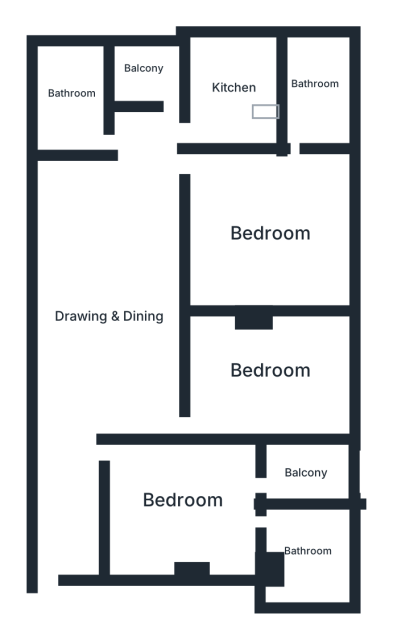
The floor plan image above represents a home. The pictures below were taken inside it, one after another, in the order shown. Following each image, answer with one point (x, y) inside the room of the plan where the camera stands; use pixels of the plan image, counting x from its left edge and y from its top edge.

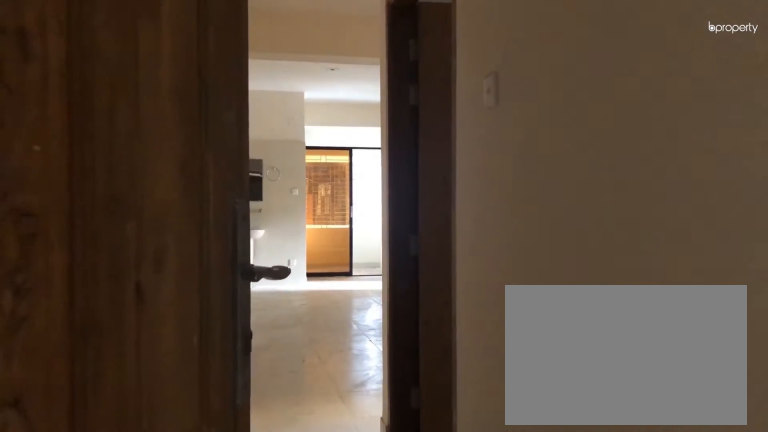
(54, 485)
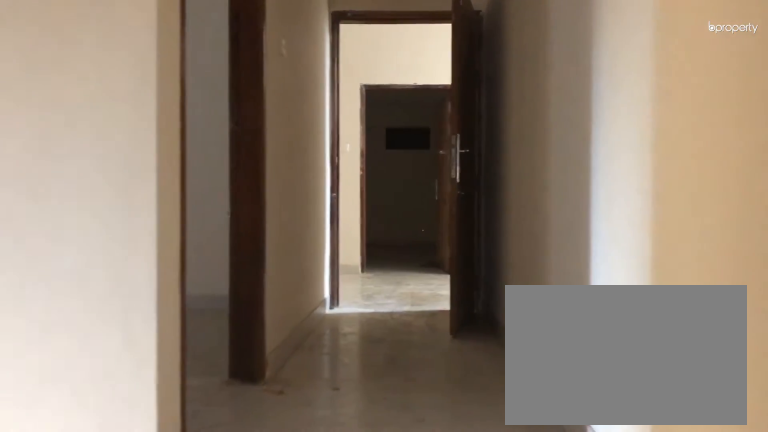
(109, 313)
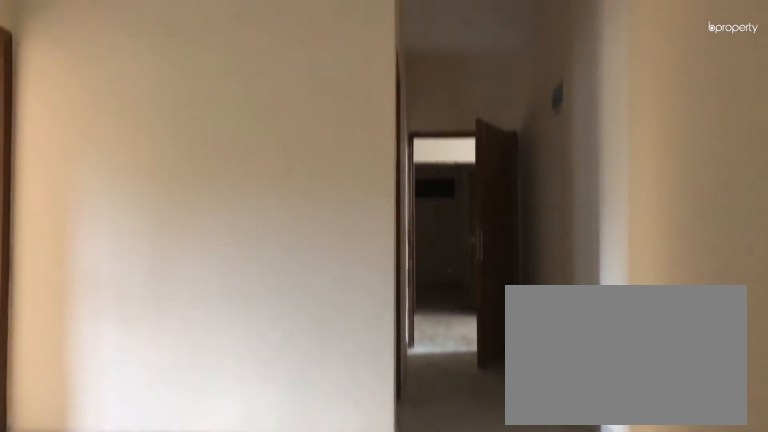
(109, 313)
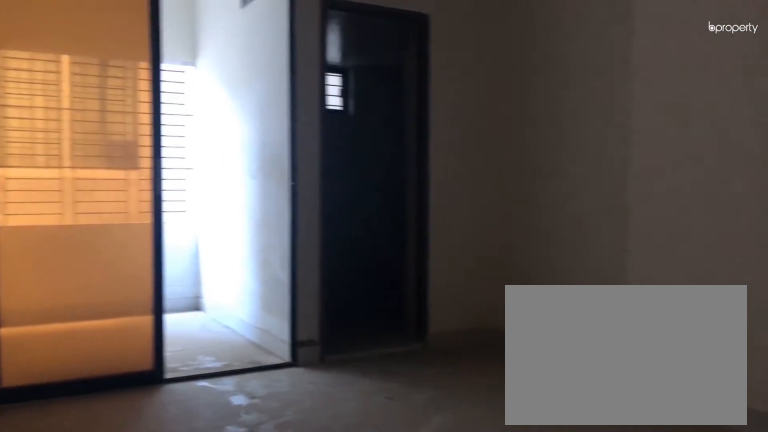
(182, 502)
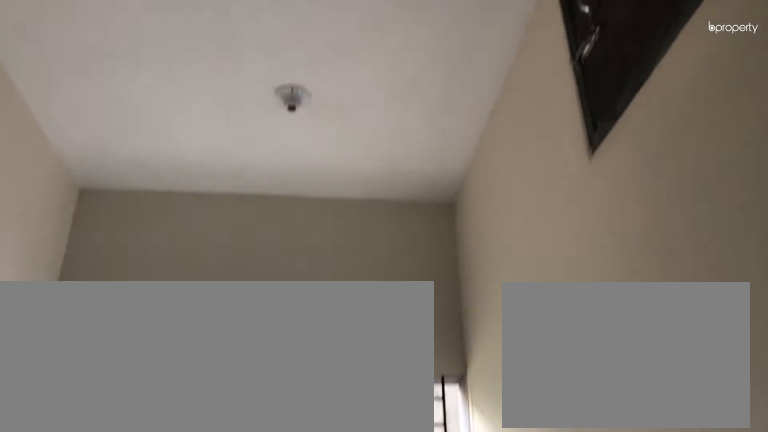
(307, 473)
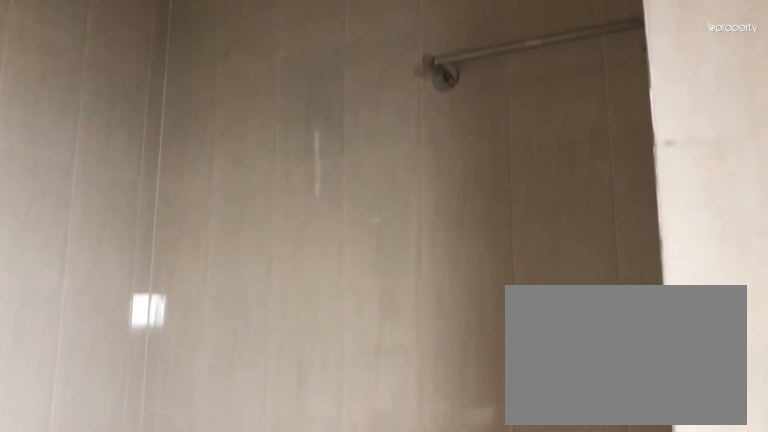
(309, 554)
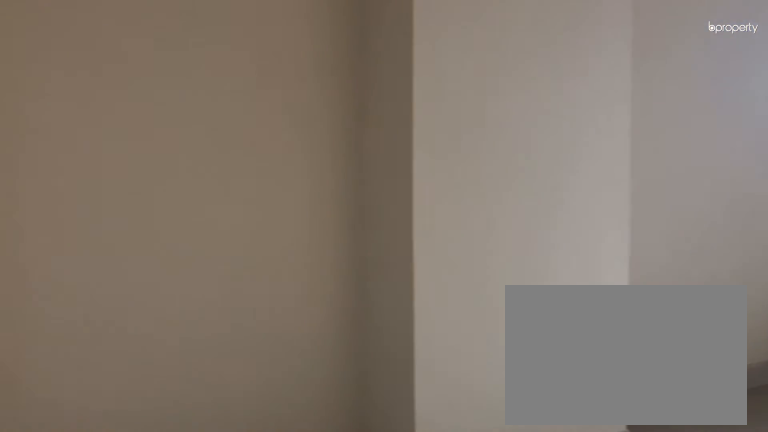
(271, 369)
